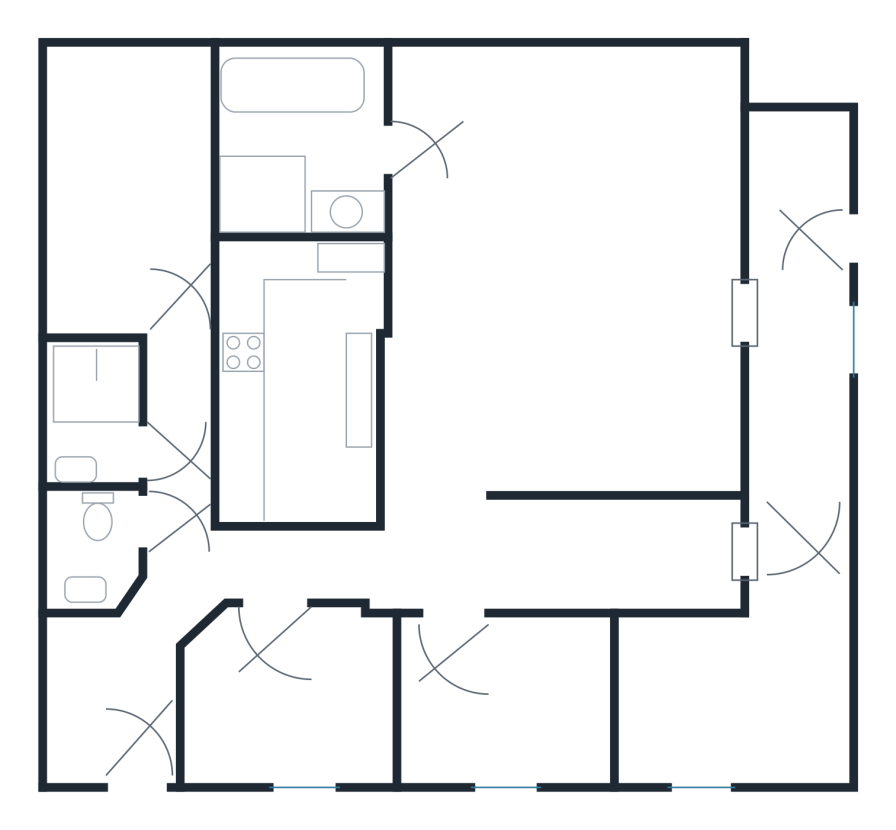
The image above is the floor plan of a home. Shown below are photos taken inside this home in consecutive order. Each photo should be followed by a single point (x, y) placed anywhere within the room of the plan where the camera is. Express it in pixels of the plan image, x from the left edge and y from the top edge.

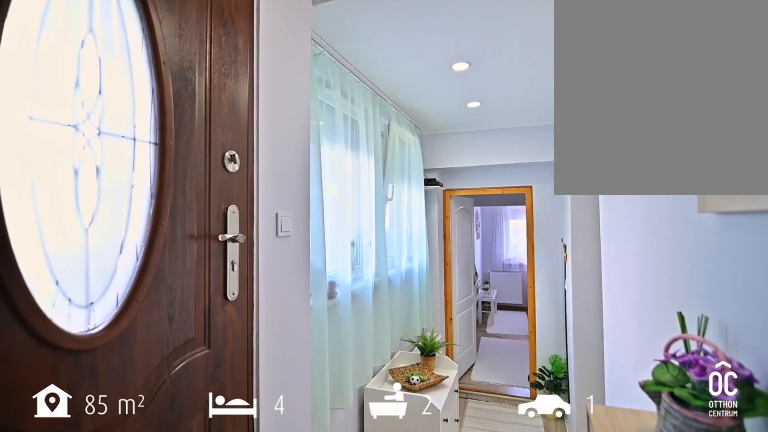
(806, 256)
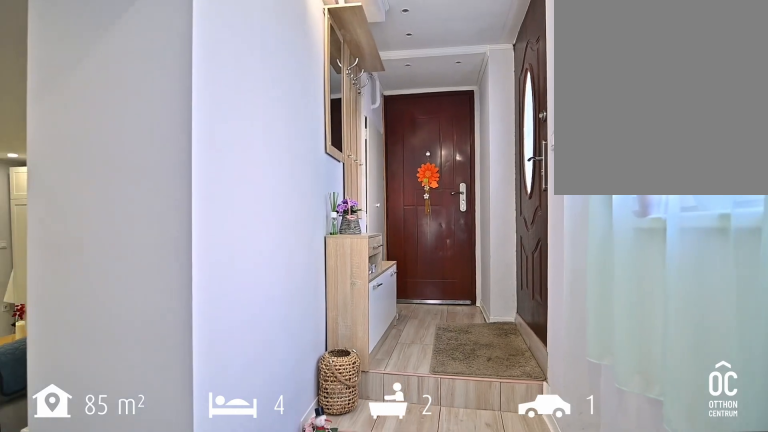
(806, 256)
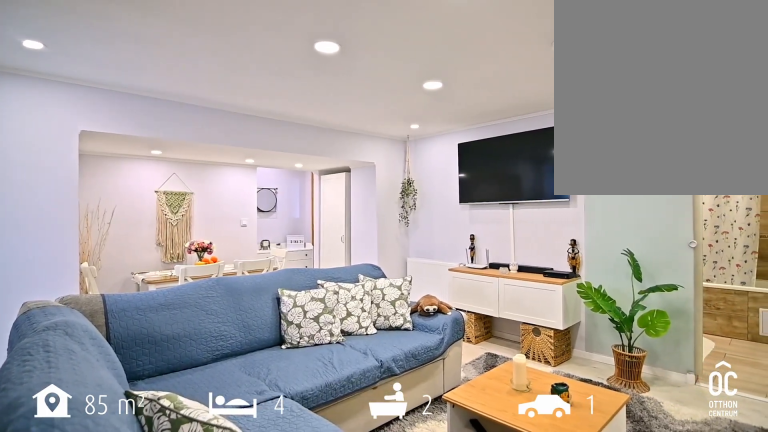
(567, 396)
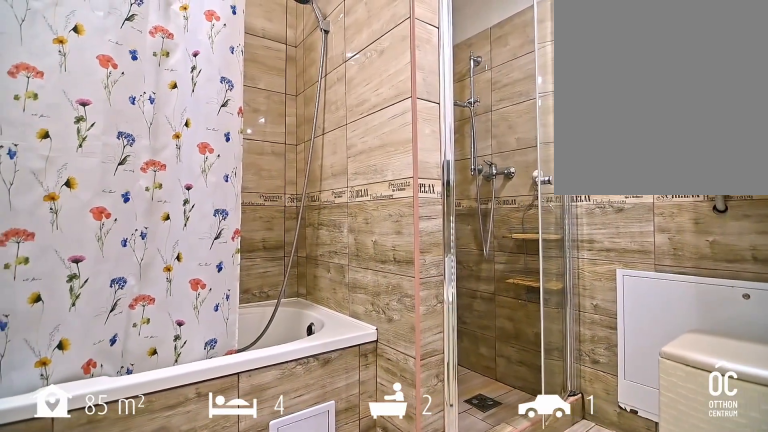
(291, 151)
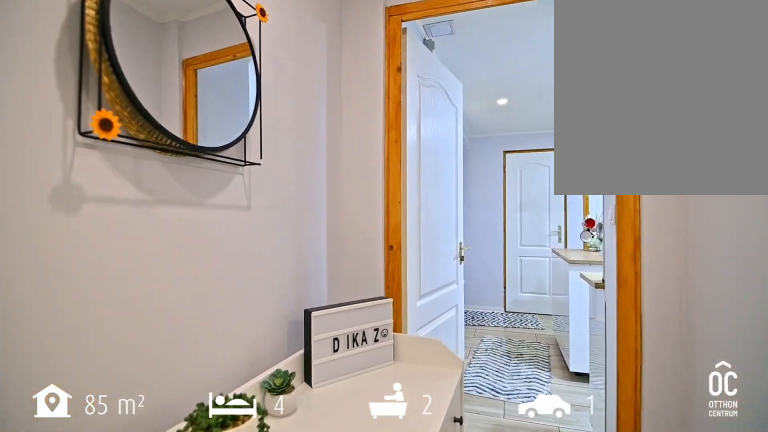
(445, 560)
